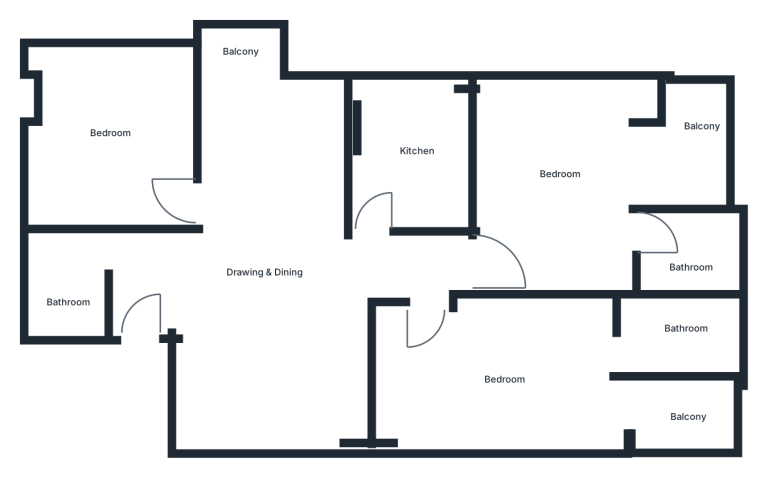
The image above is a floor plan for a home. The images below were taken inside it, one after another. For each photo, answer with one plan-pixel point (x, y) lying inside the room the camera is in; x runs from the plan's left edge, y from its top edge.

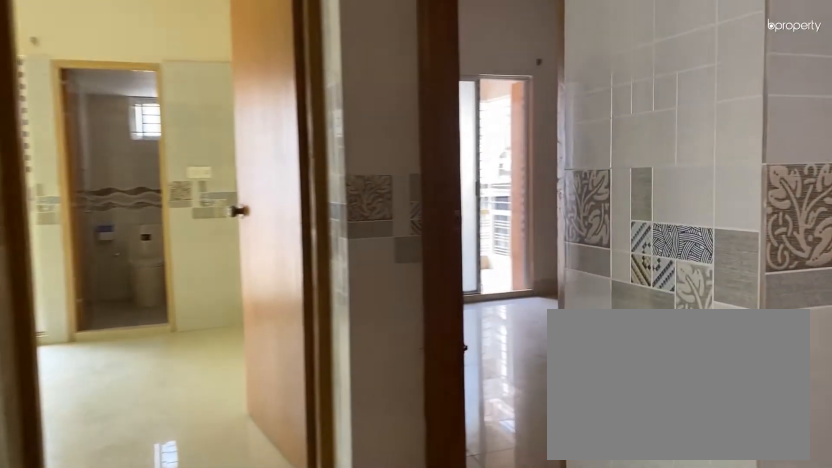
(295, 259)
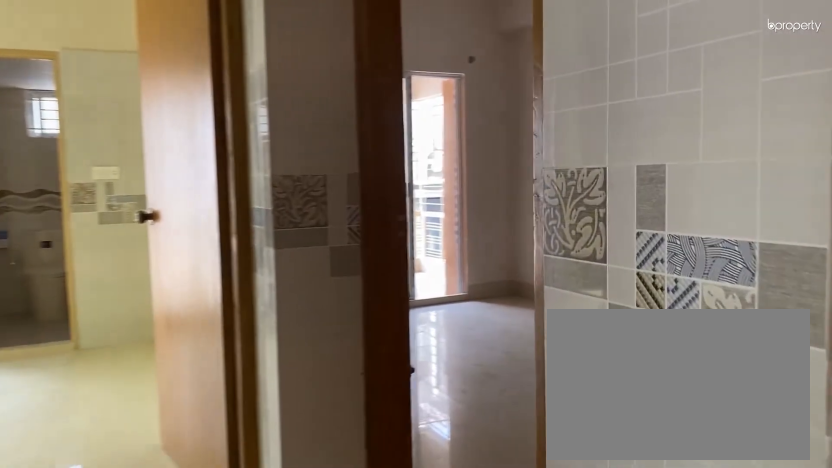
(295, 259)
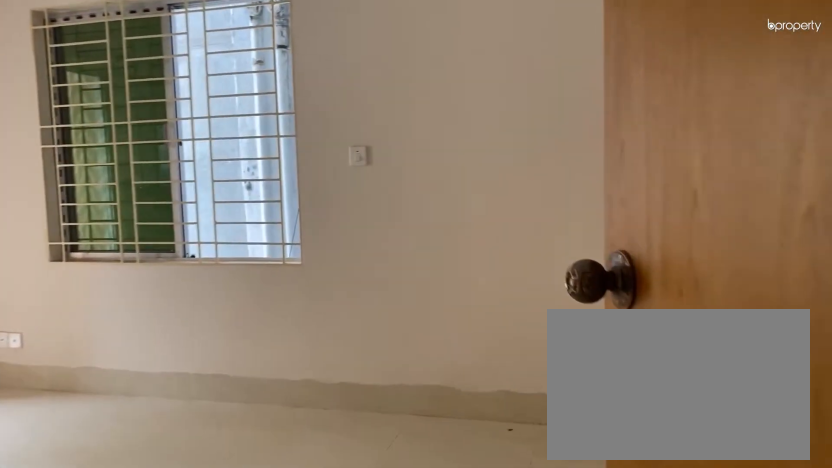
(424, 336)
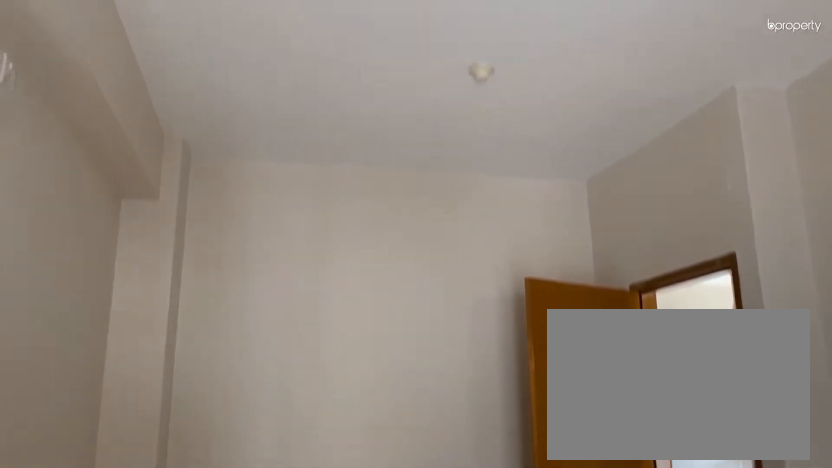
(537, 375)
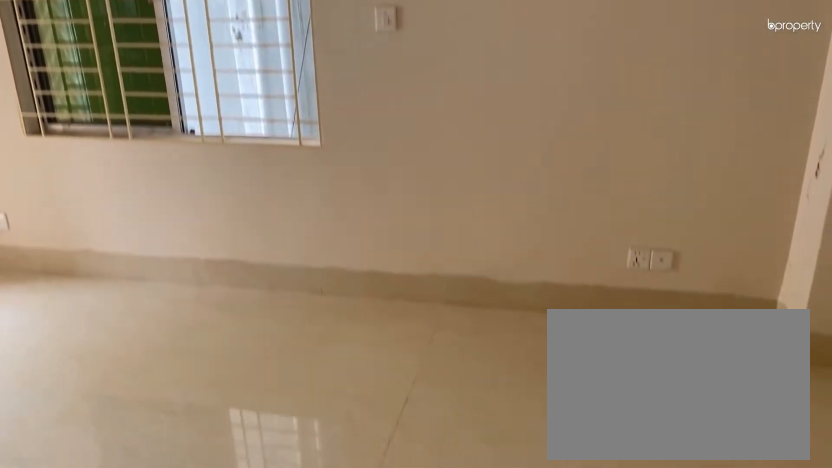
(537, 375)
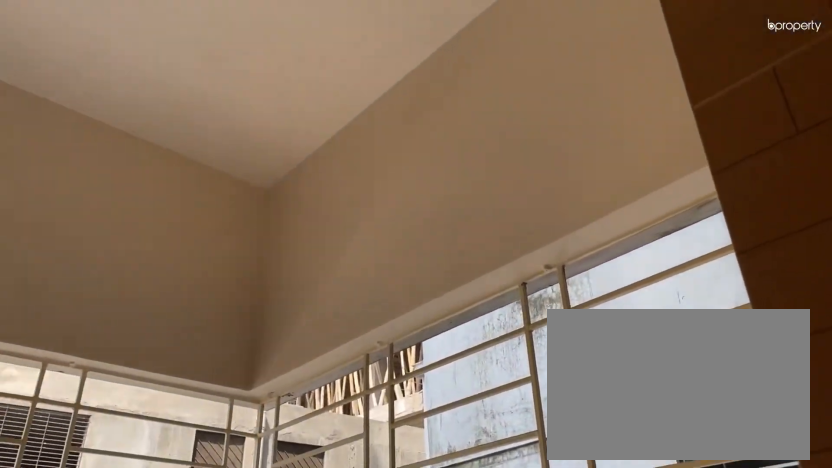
(680, 411)
